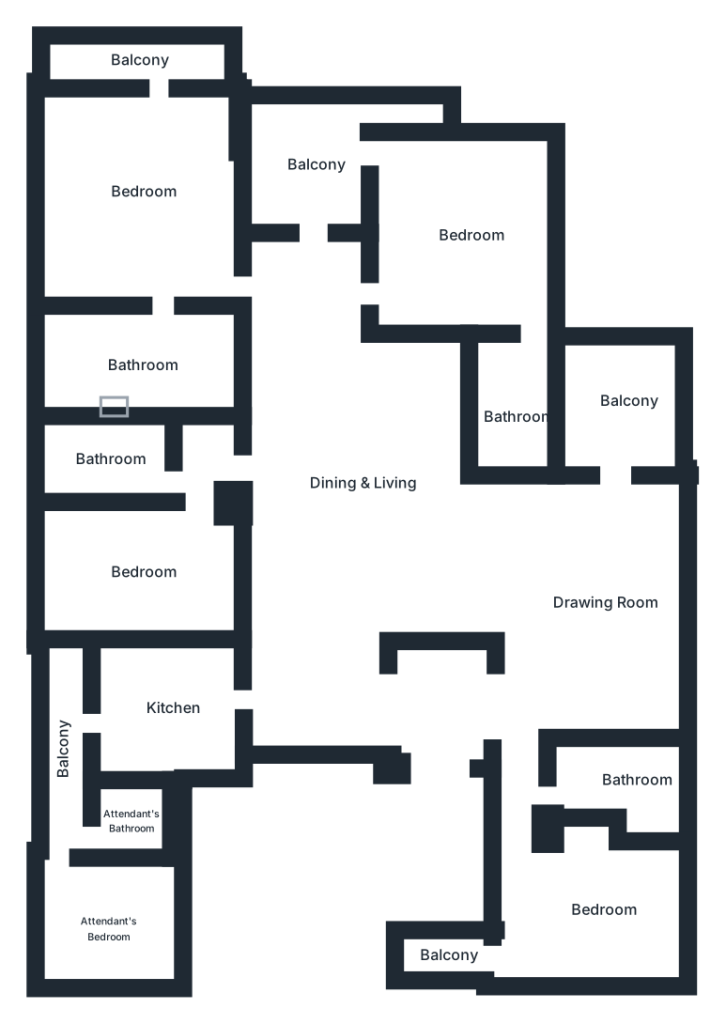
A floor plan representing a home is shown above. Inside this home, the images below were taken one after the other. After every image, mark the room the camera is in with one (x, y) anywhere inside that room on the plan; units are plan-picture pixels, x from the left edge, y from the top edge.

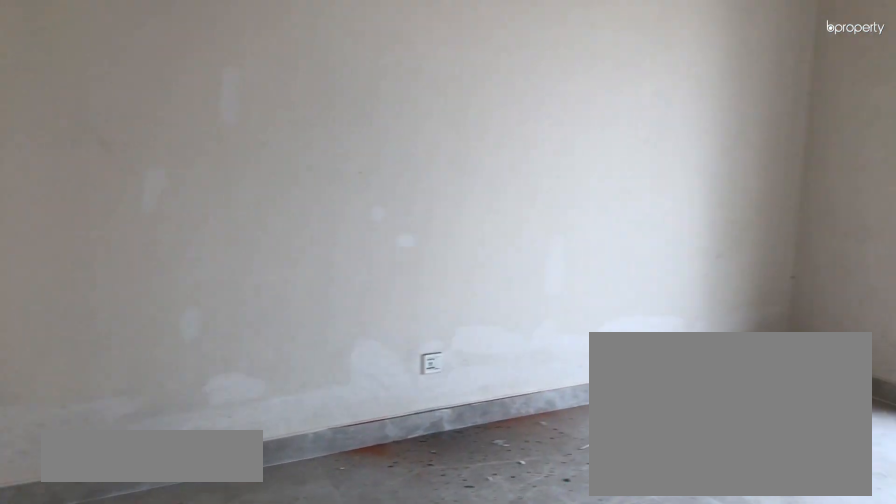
(135, 569)
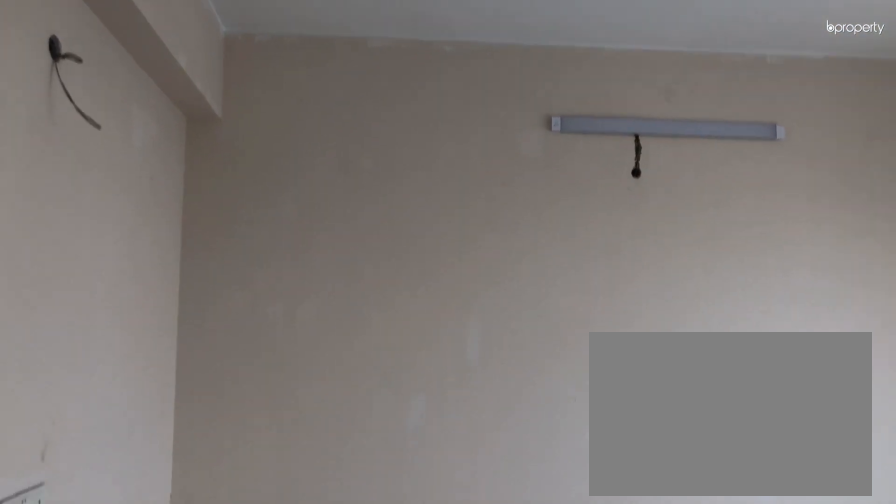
(135, 569)
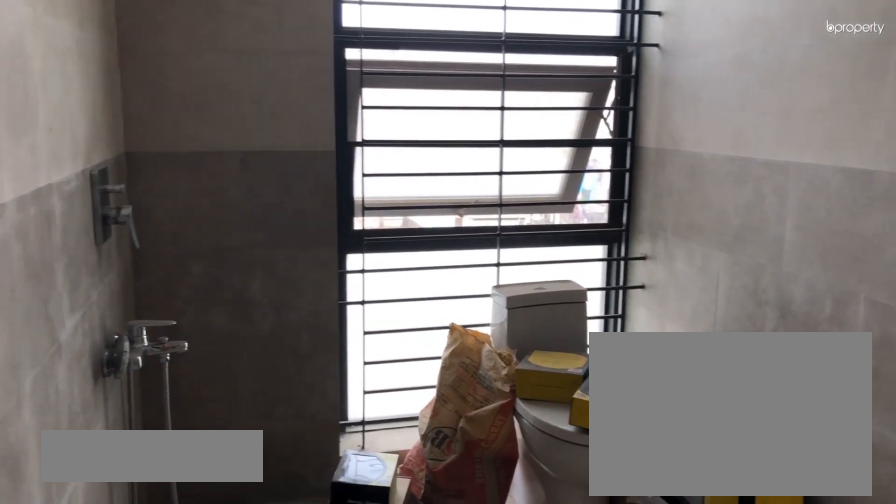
(105, 457)
